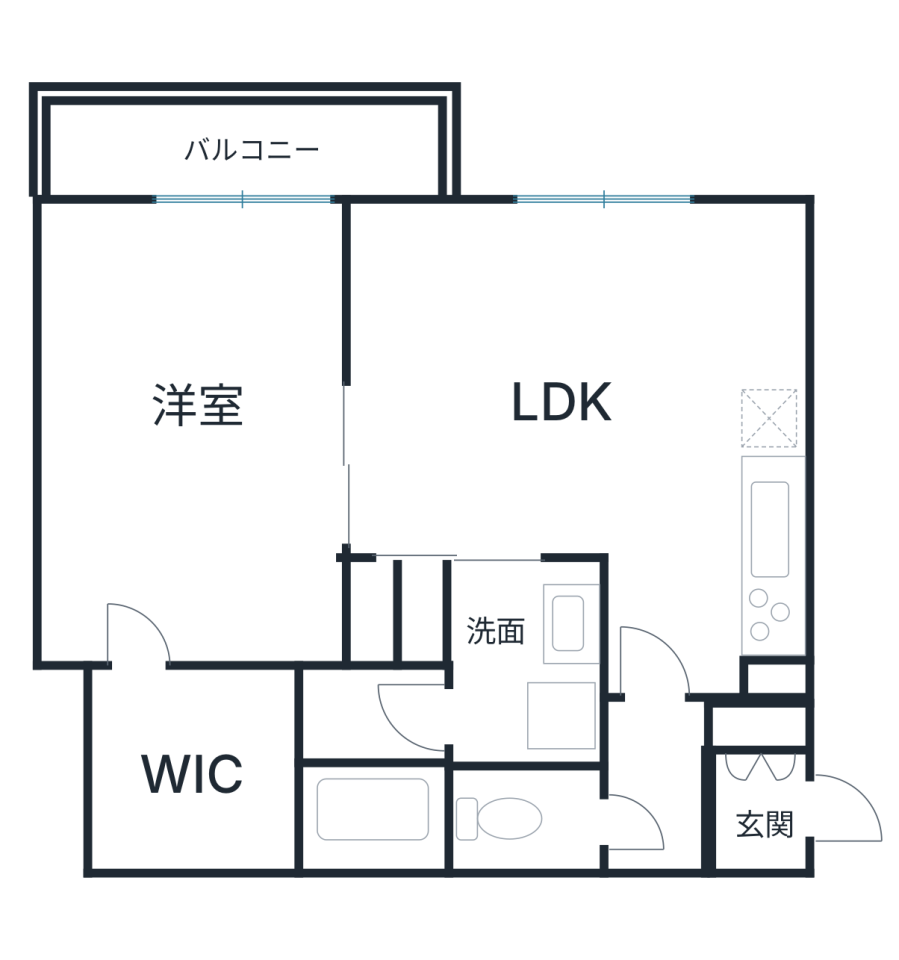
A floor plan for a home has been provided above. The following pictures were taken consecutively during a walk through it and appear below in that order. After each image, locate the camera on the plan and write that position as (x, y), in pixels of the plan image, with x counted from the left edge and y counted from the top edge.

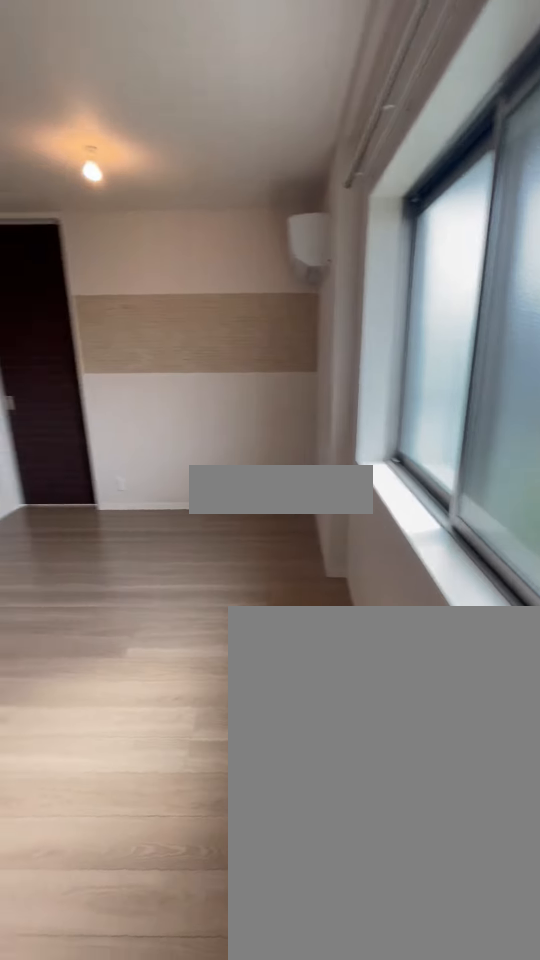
(732, 274)
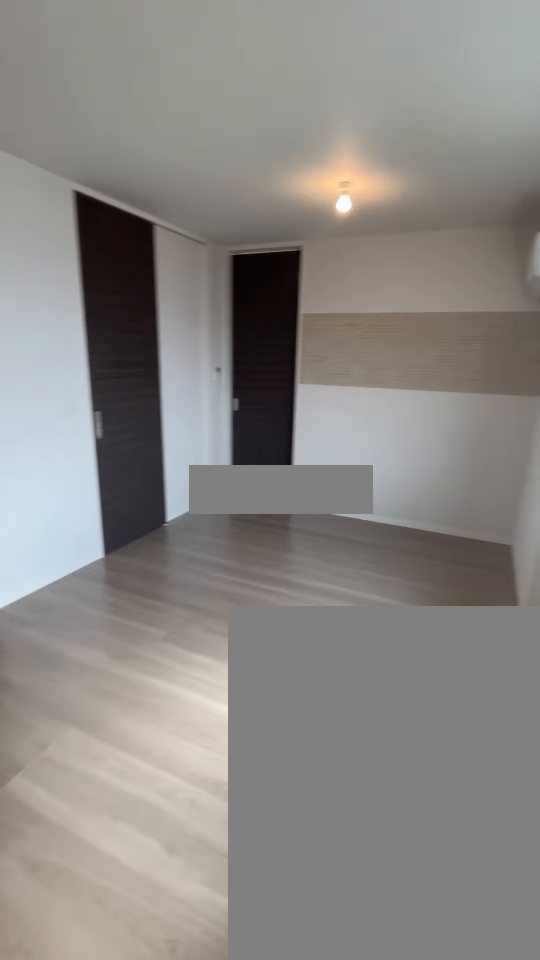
(731, 274)
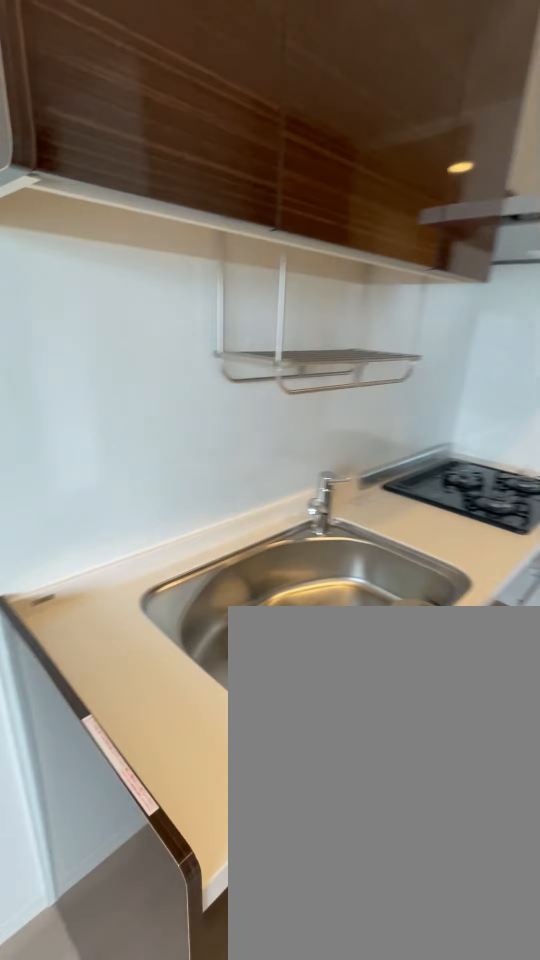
(675, 448)
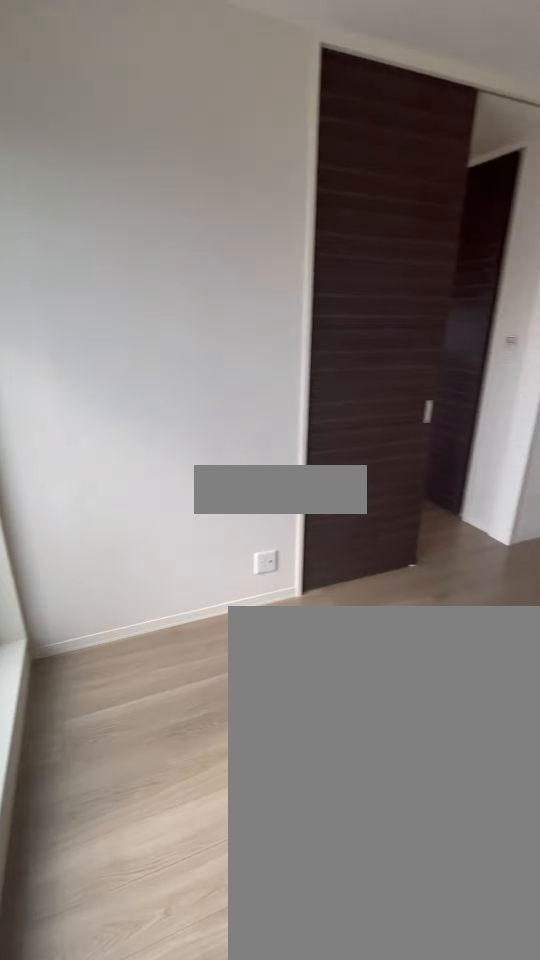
(122, 273)
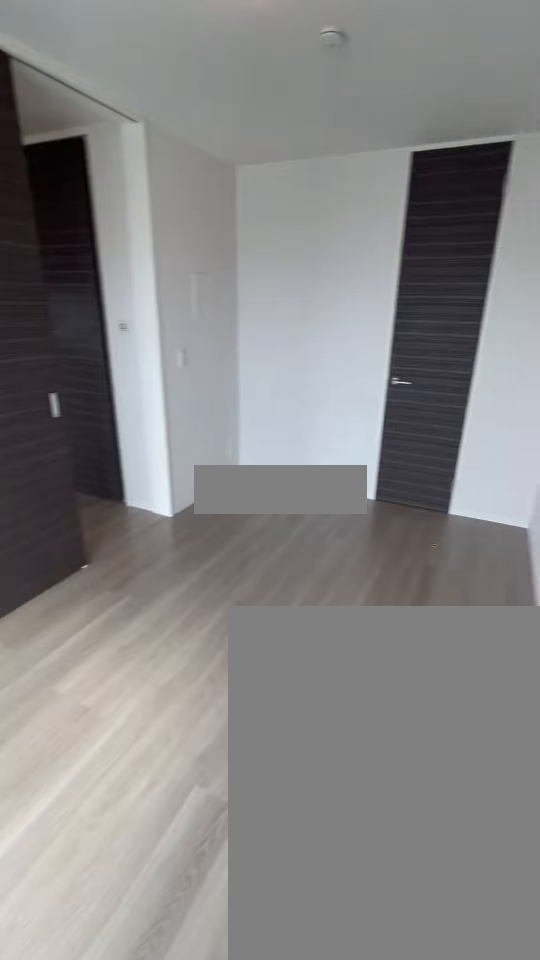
(122, 273)
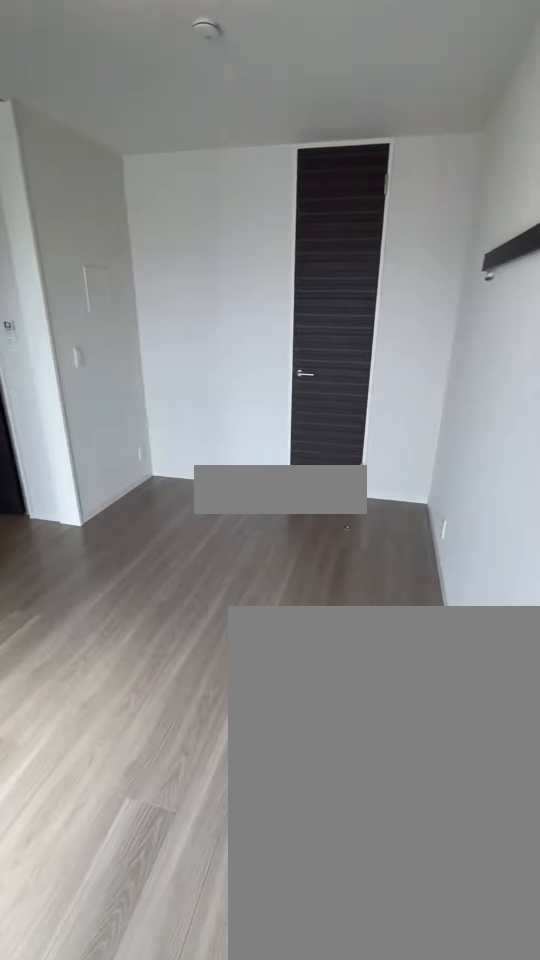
(123, 273)
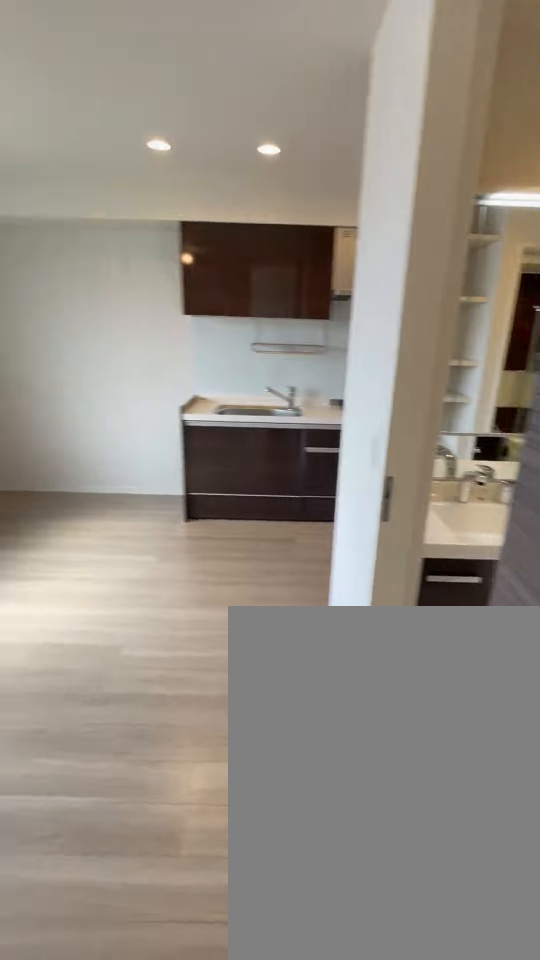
(424, 486)
